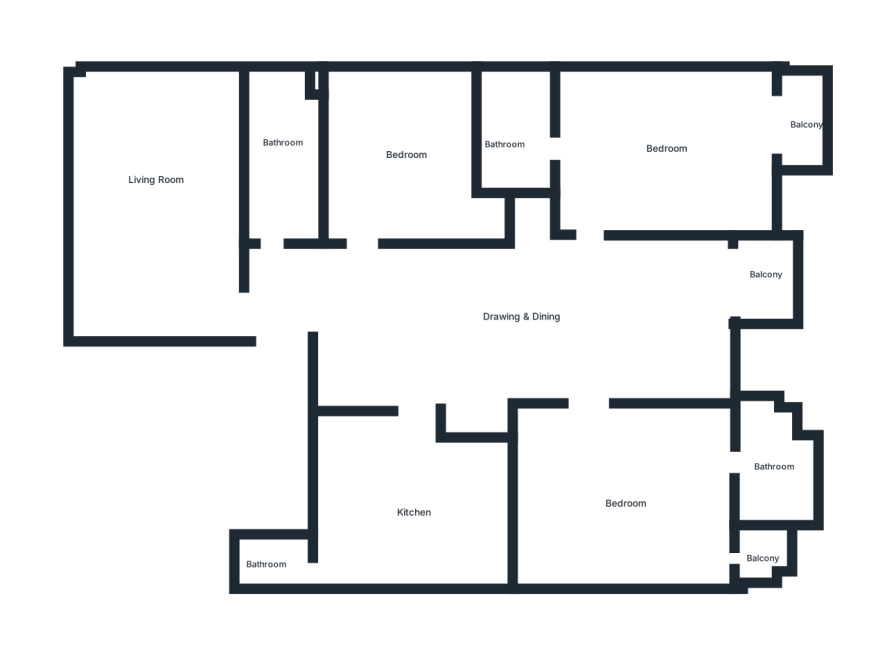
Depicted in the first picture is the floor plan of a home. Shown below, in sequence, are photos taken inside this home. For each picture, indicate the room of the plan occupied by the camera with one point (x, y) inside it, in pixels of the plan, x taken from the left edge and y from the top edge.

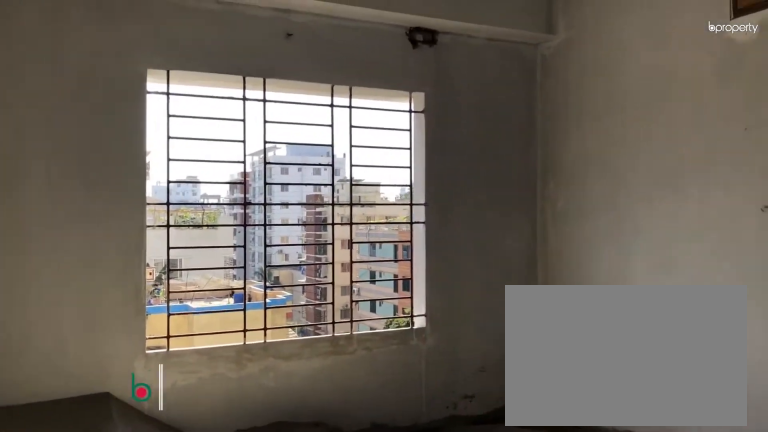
(420, 156)
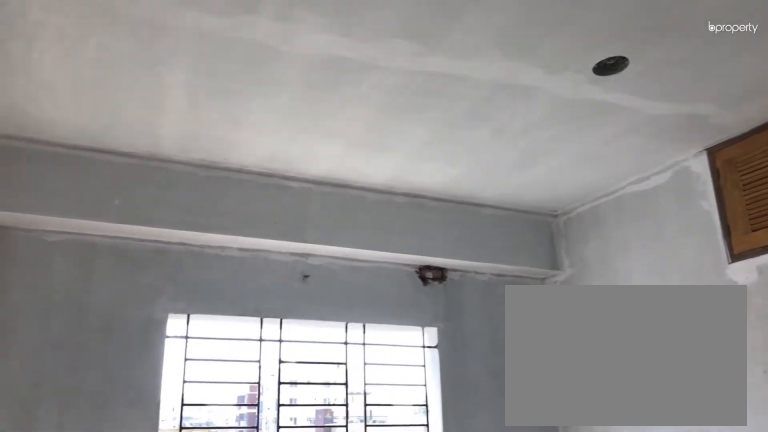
(420, 156)
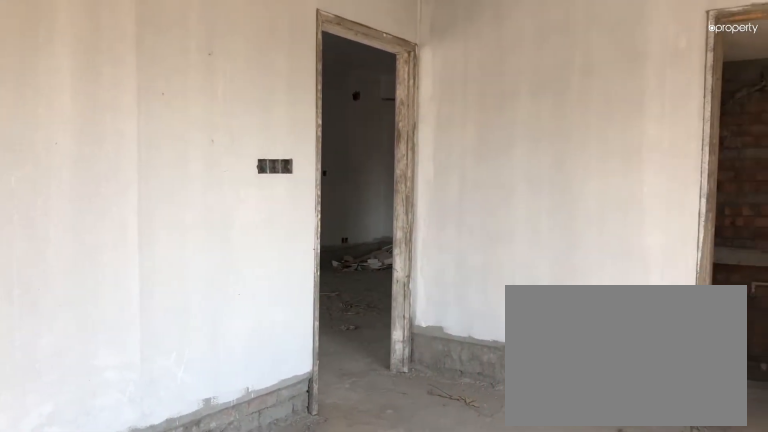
(657, 145)
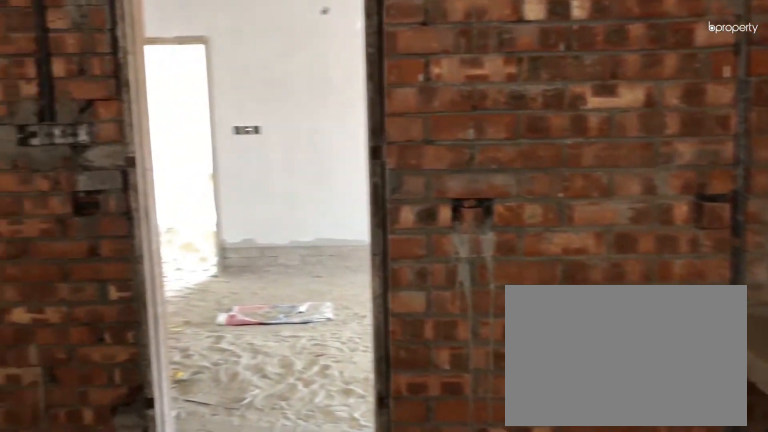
(418, 508)
